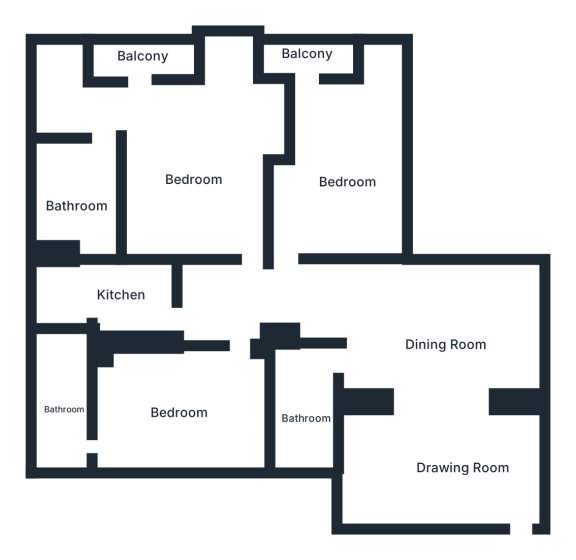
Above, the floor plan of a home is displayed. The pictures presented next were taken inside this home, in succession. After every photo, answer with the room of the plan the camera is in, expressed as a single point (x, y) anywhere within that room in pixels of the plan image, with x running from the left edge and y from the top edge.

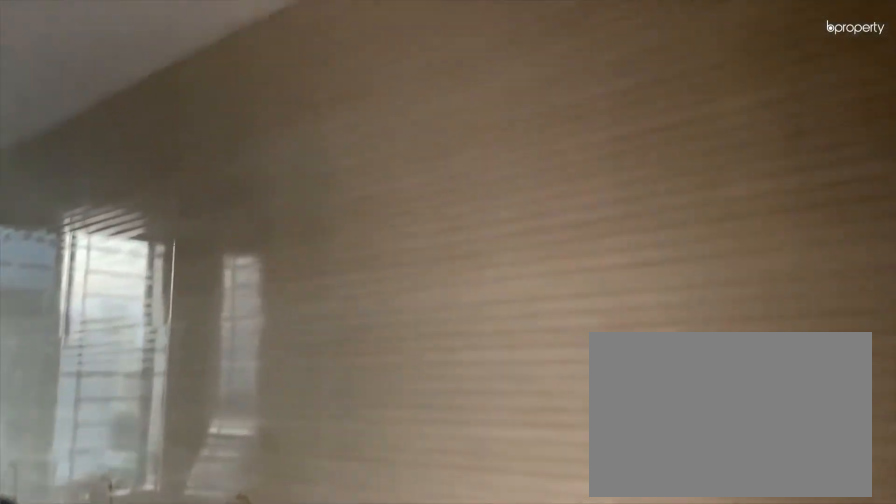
(119, 294)
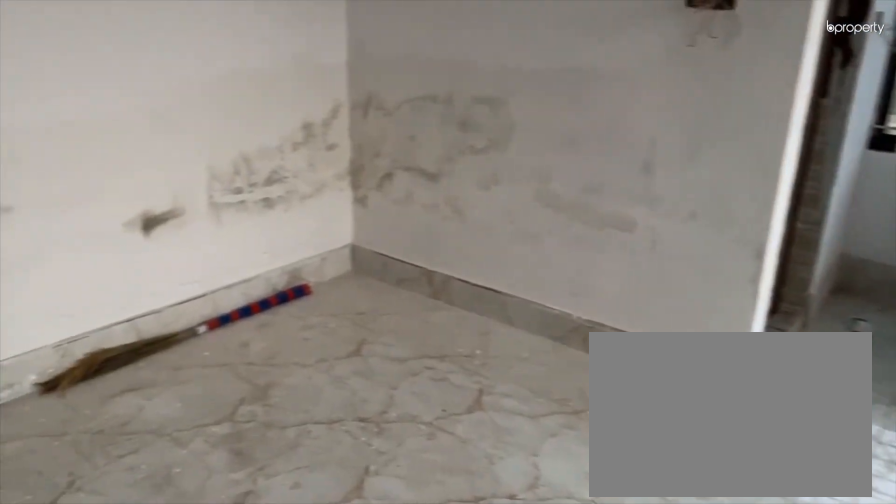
(198, 177)
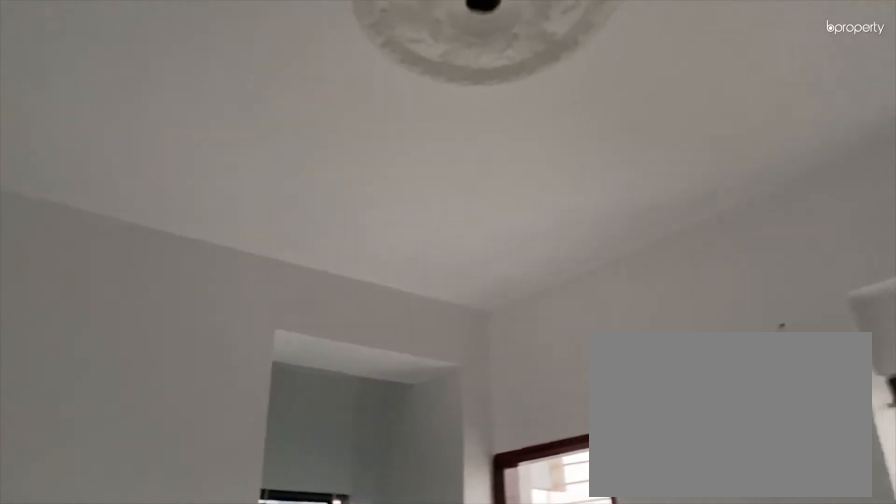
(198, 177)
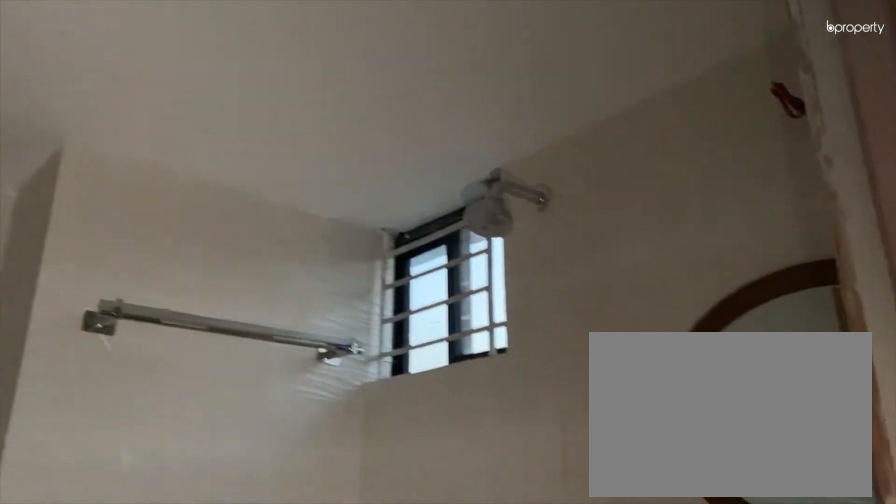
(77, 206)
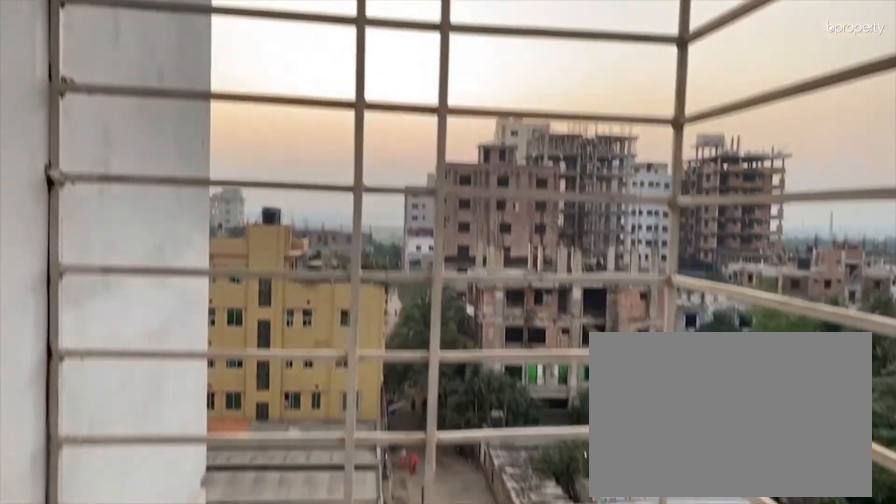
(143, 60)
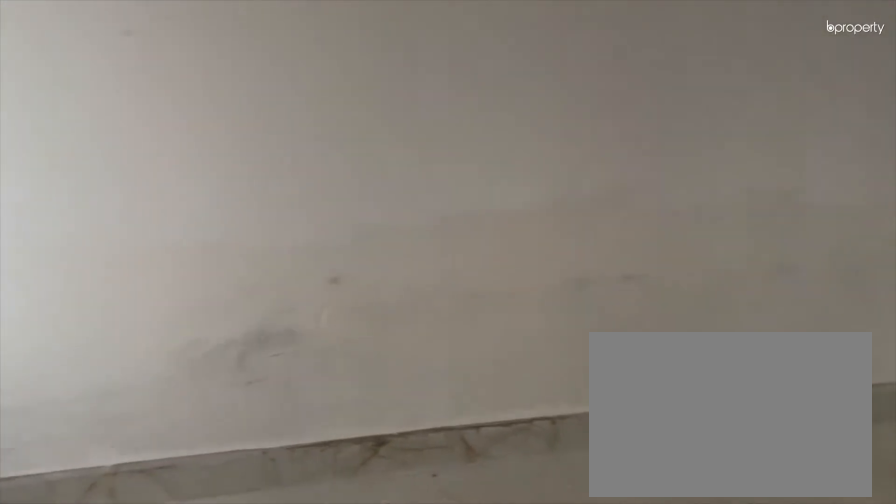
(352, 186)
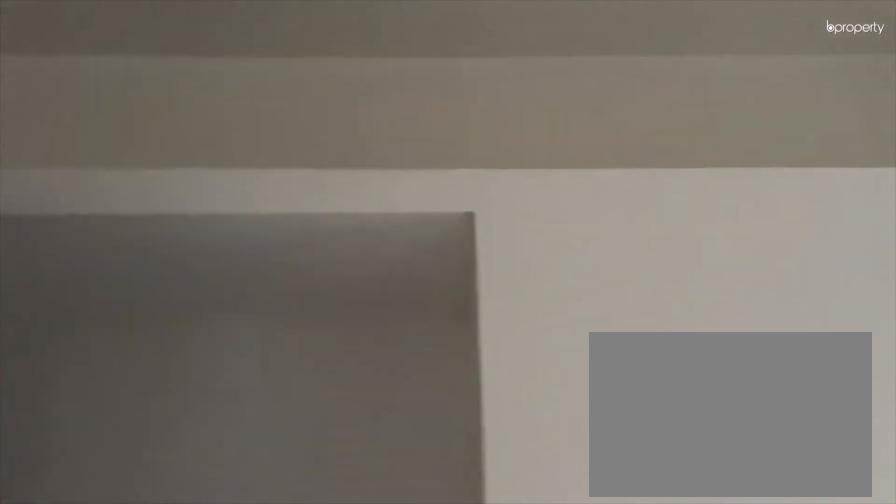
(352, 186)
